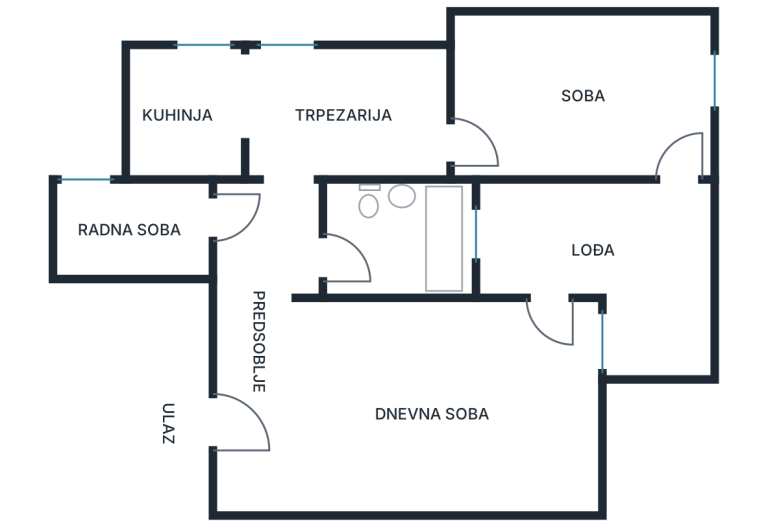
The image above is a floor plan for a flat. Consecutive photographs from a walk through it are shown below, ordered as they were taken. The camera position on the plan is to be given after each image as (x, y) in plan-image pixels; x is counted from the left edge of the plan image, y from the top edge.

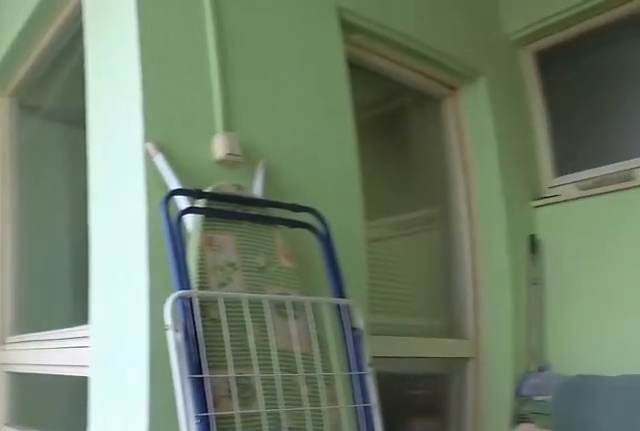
(678, 203)
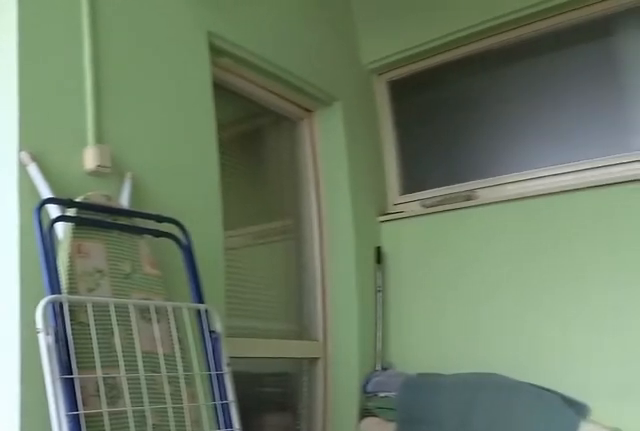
(682, 205)
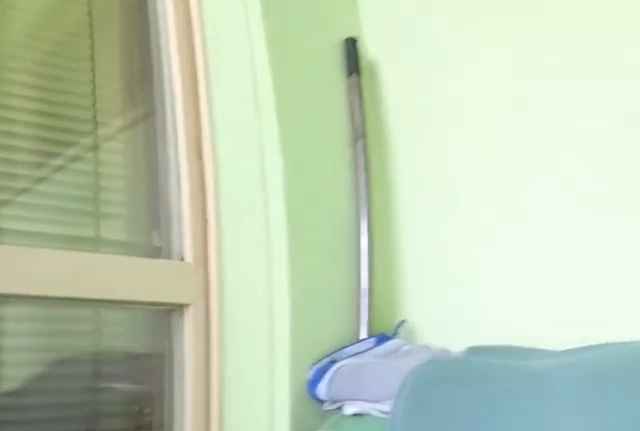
(549, 210)
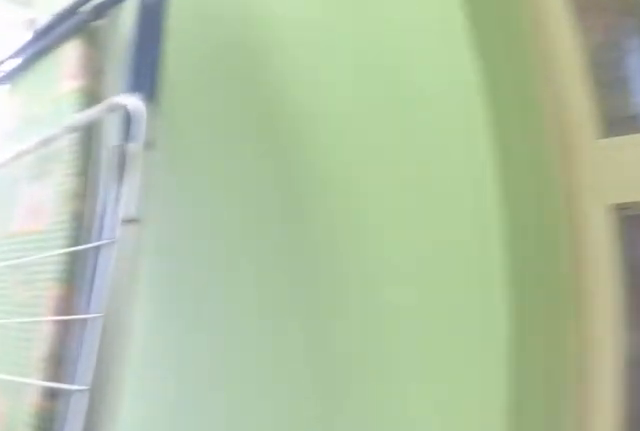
(510, 219)
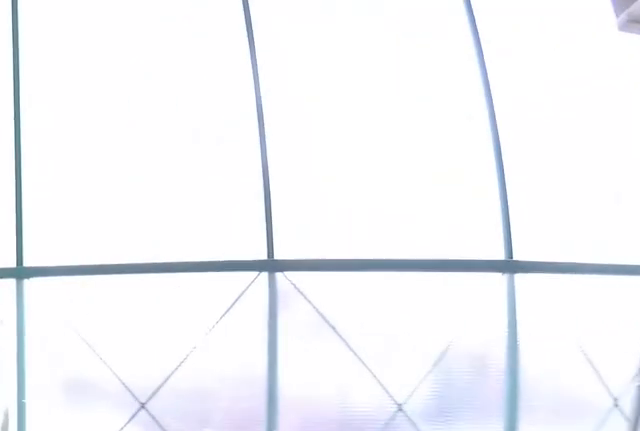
(561, 248)
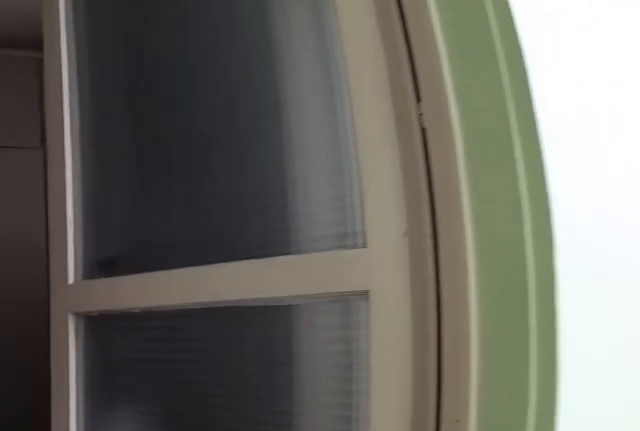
(655, 241)
